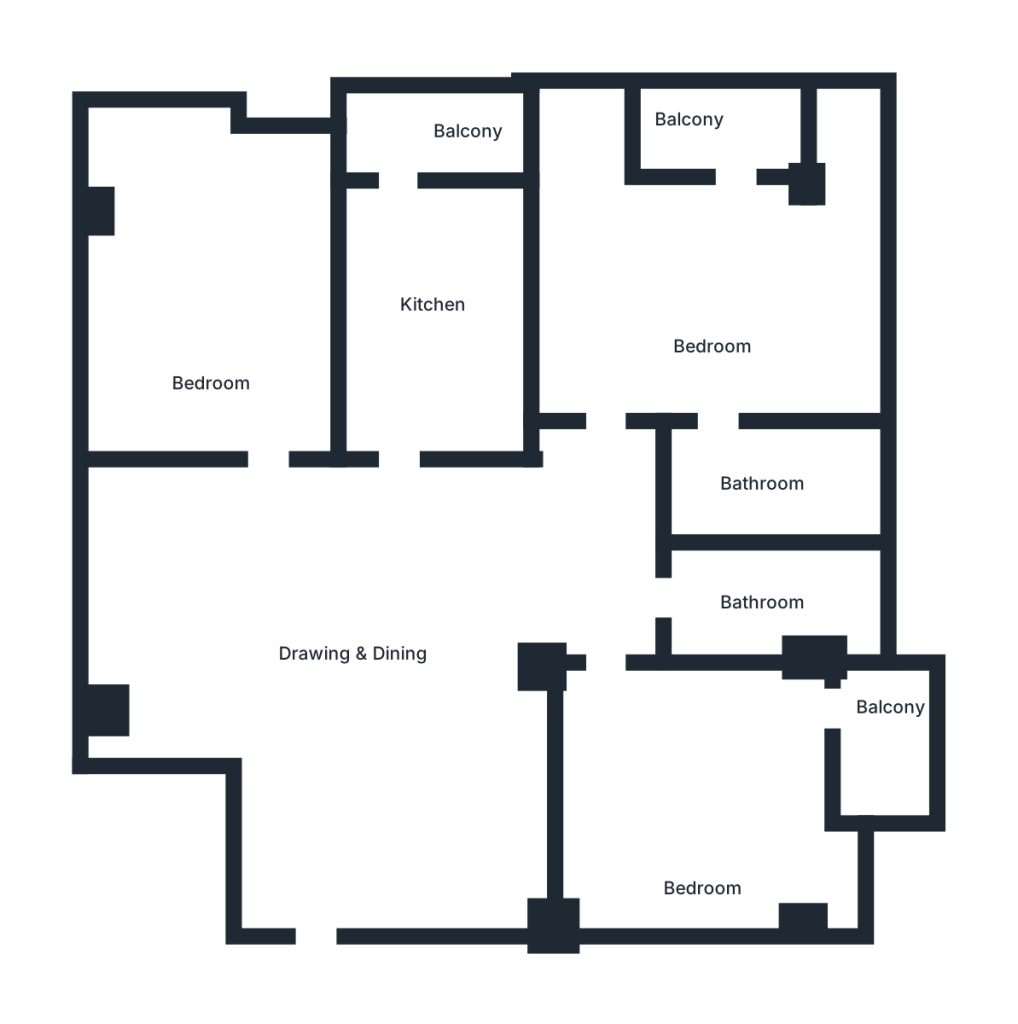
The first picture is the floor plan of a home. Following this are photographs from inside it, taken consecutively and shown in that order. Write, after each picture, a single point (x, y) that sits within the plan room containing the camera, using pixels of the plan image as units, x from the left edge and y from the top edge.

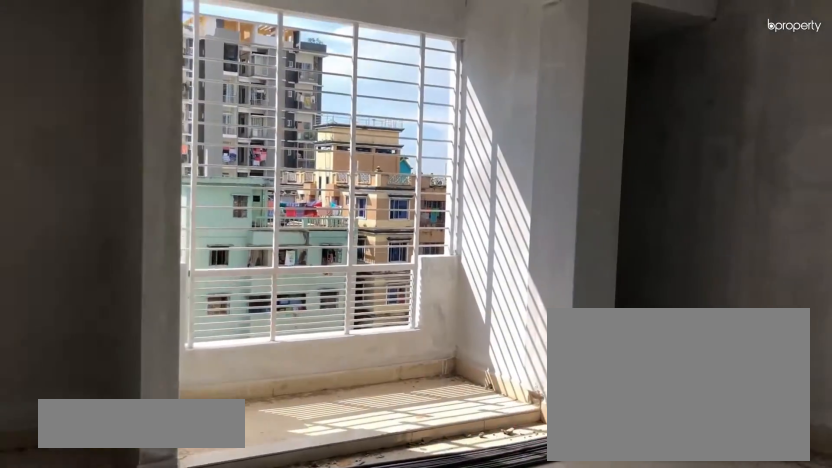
(724, 291)
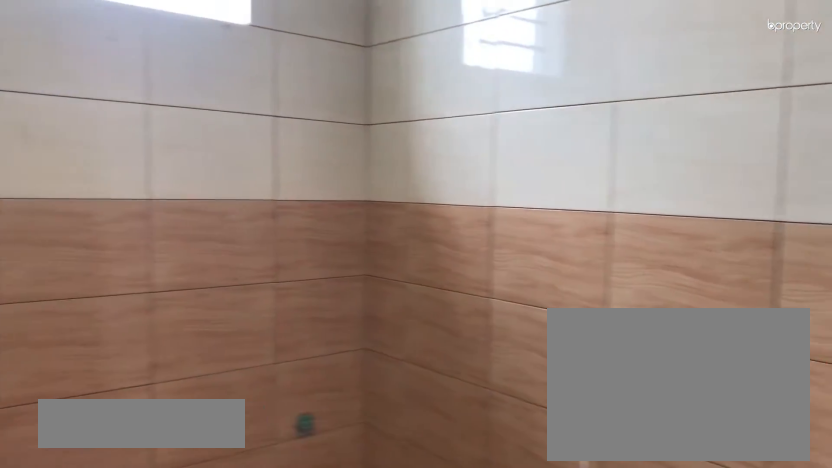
(776, 473)
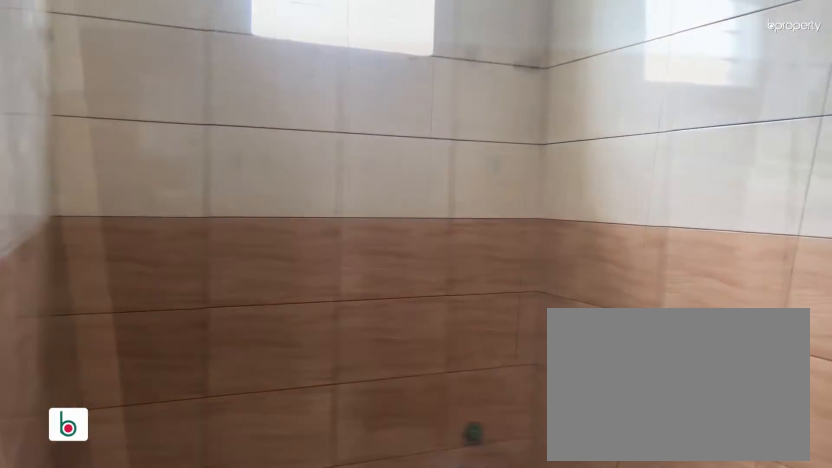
(776, 473)
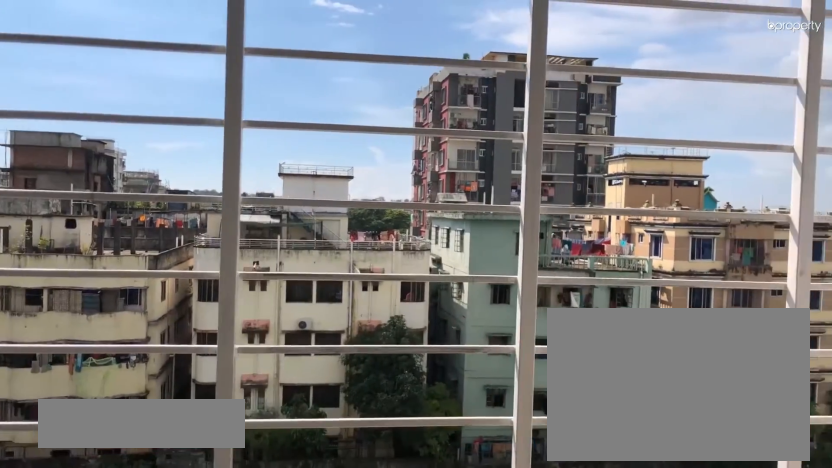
(703, 121)
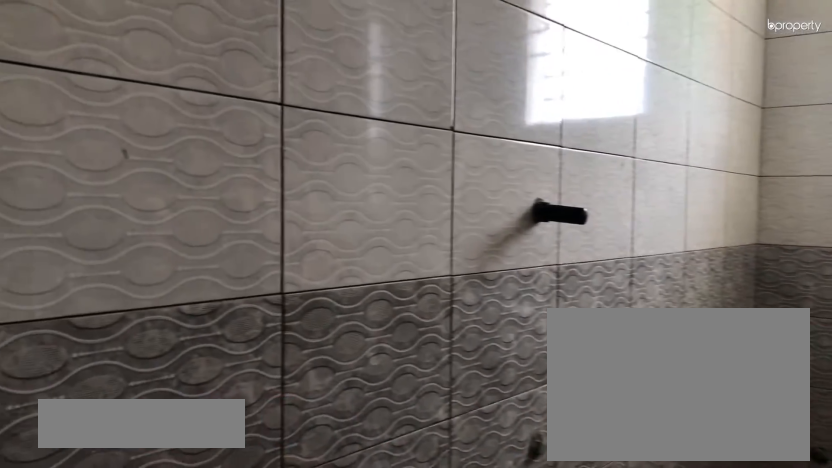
(783, 604)
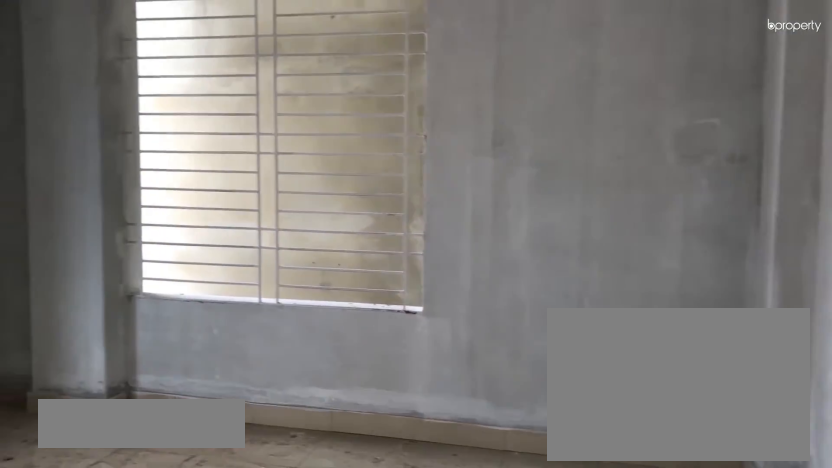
(710, 814)
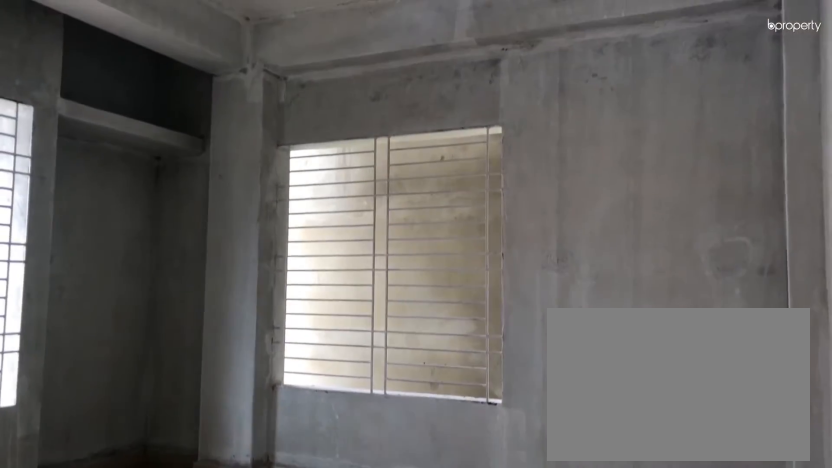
(710, 813)
